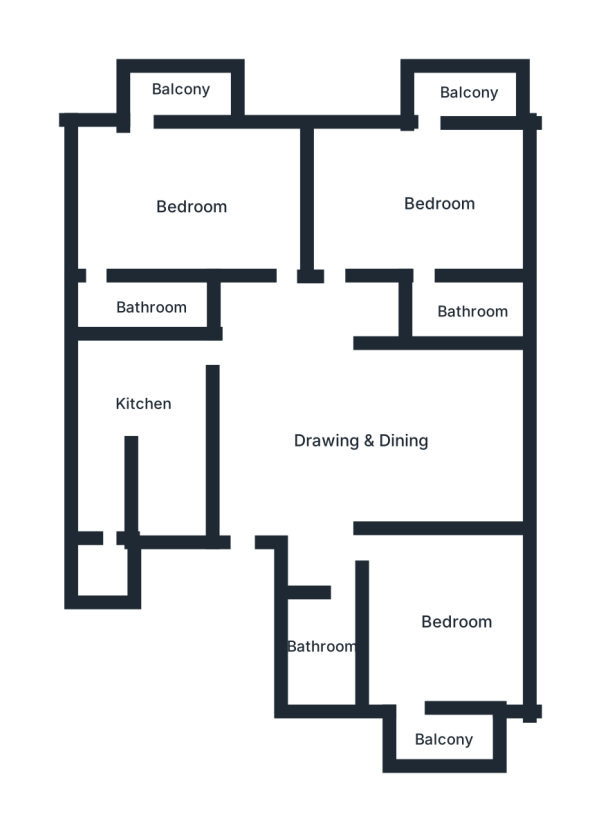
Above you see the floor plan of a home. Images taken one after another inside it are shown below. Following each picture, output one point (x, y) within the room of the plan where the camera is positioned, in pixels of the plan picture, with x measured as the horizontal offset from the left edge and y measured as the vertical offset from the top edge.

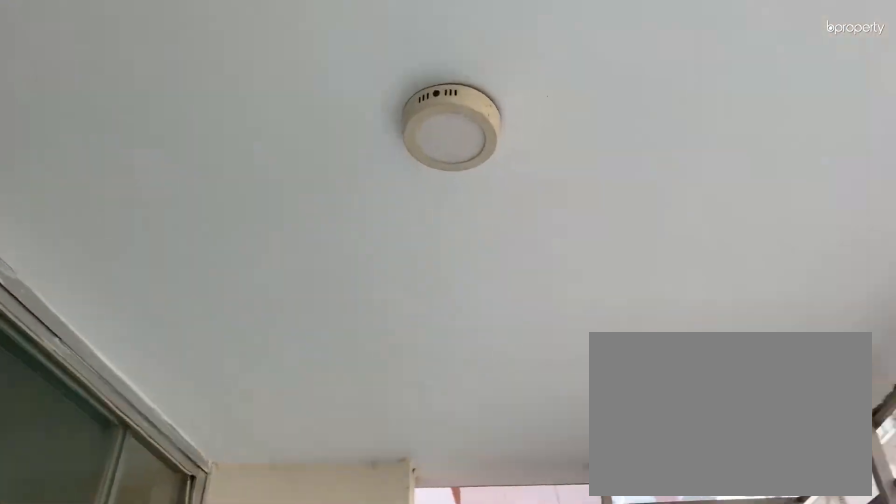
(462, 99)
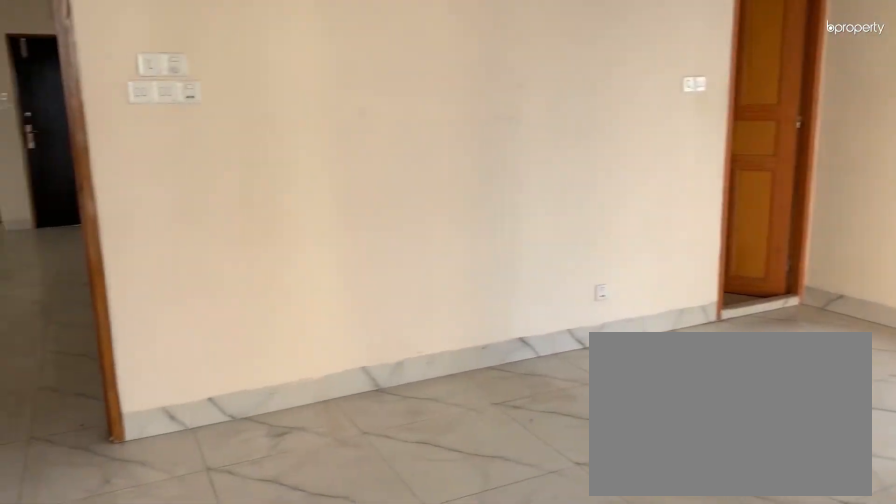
(191, 189)
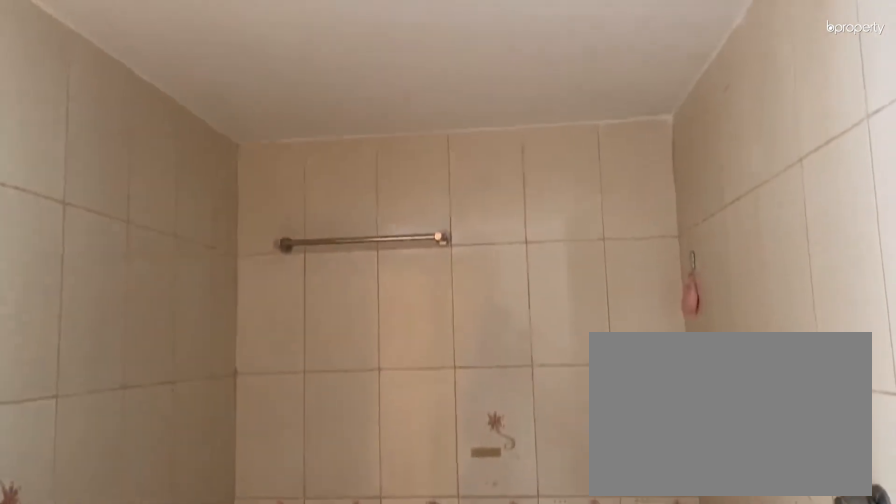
(166, 310)
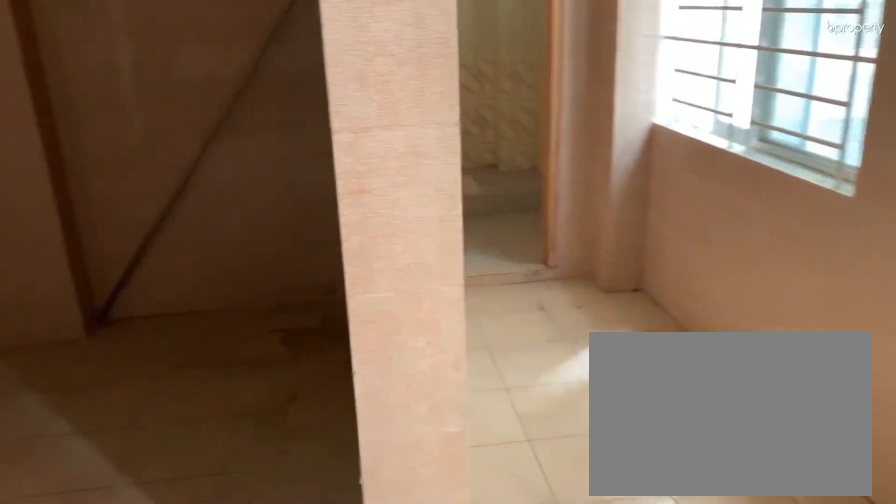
(130, 388)
